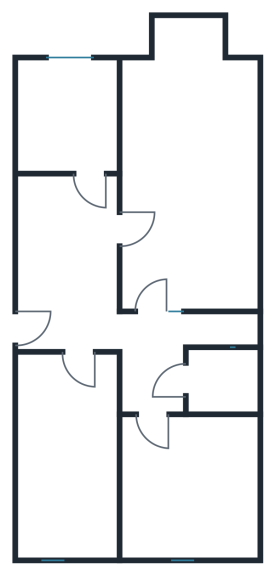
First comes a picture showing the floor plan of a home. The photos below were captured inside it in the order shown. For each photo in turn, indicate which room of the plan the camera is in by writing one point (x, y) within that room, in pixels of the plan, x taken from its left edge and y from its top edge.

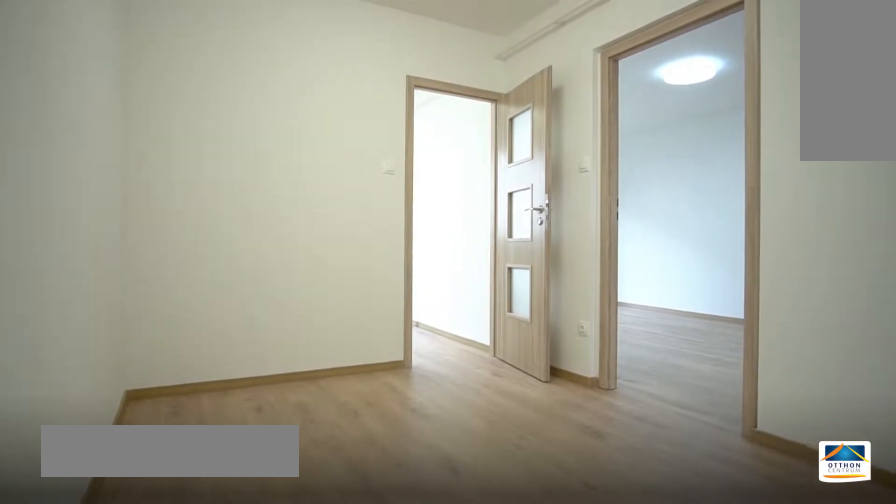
(63, 254)
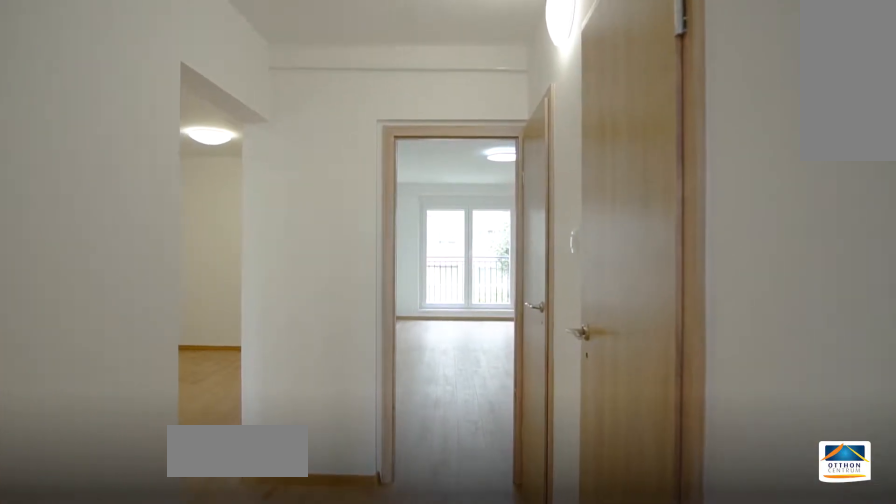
(154, 363)
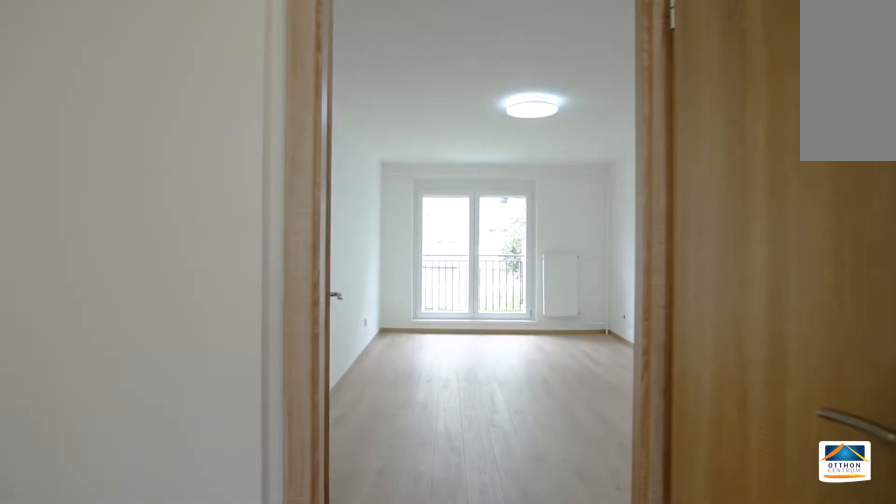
(155, 363)
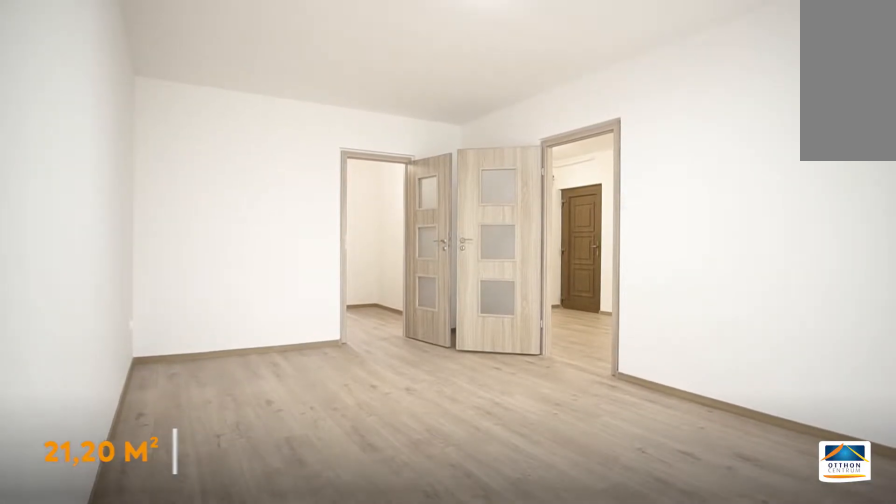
(186, 164)
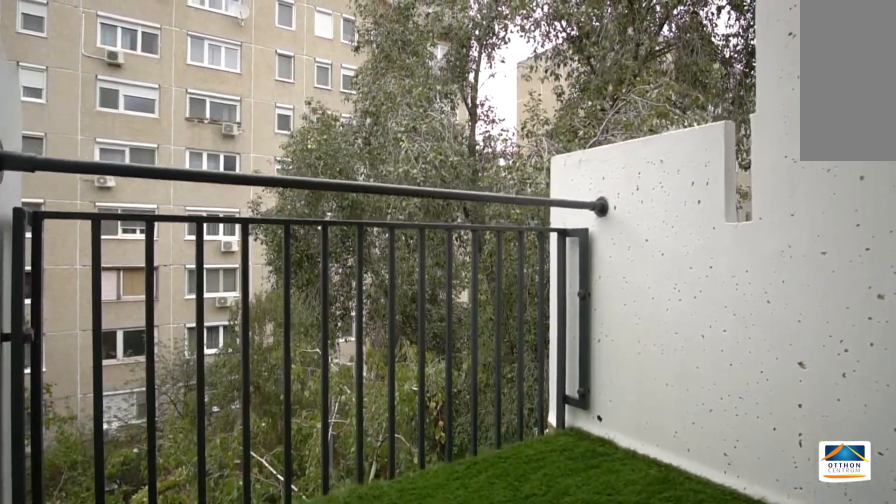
(188, 37)
